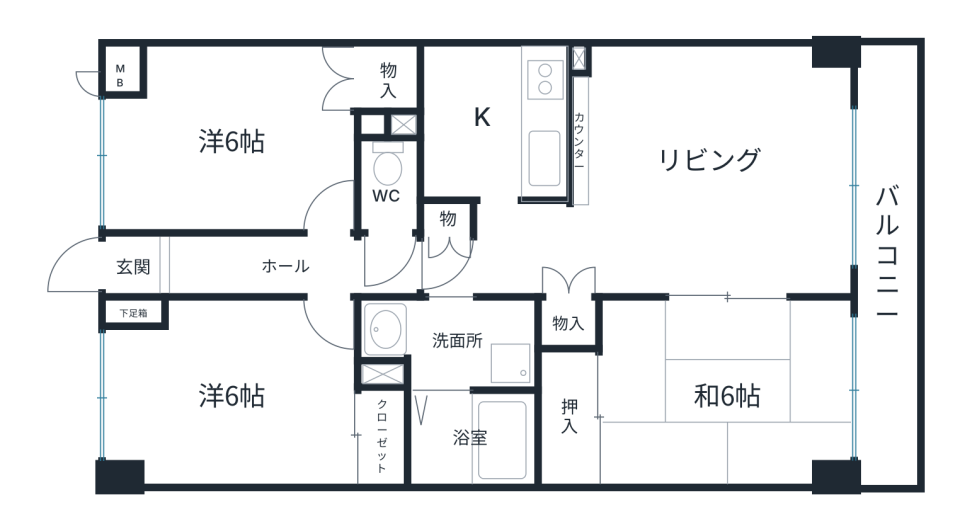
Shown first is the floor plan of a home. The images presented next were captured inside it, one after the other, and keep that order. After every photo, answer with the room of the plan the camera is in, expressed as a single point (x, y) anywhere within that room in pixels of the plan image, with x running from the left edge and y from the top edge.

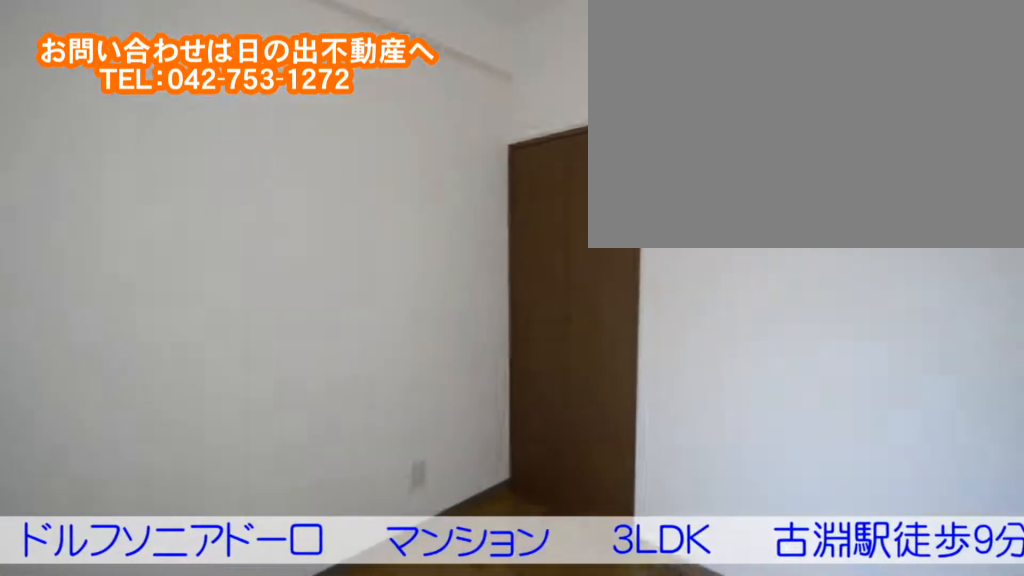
(166, 134)
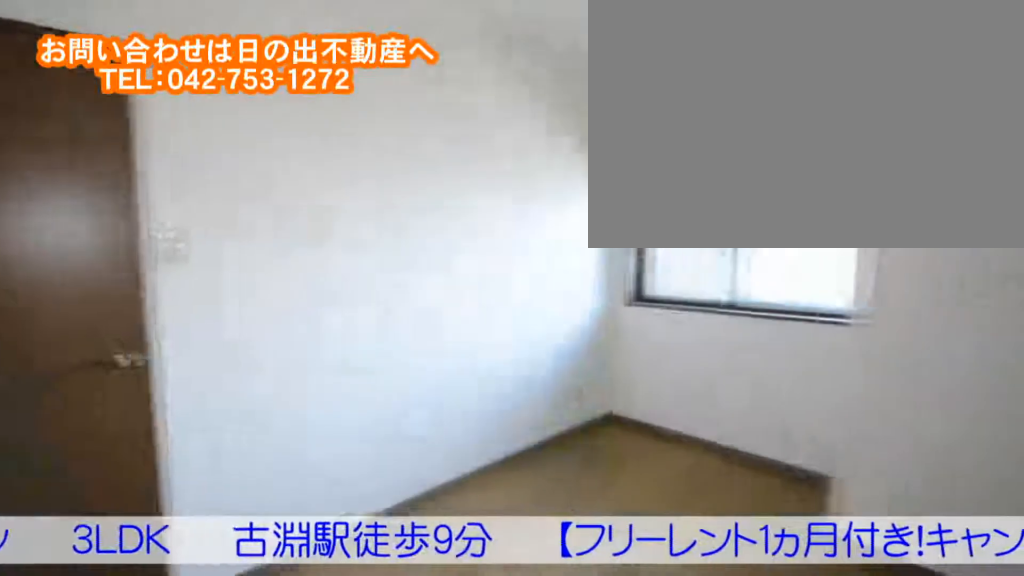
(164, 134)
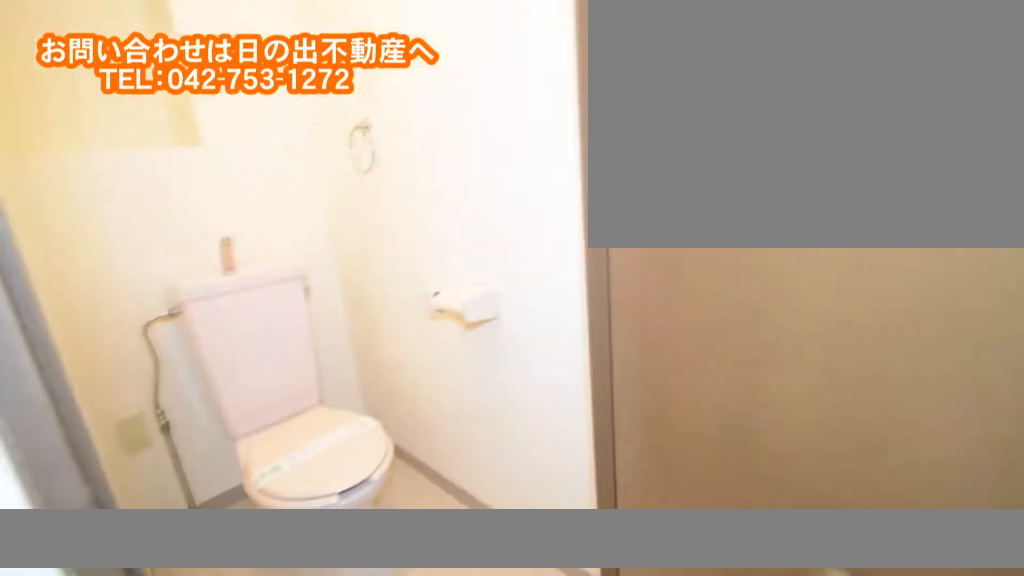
(388, 187)
